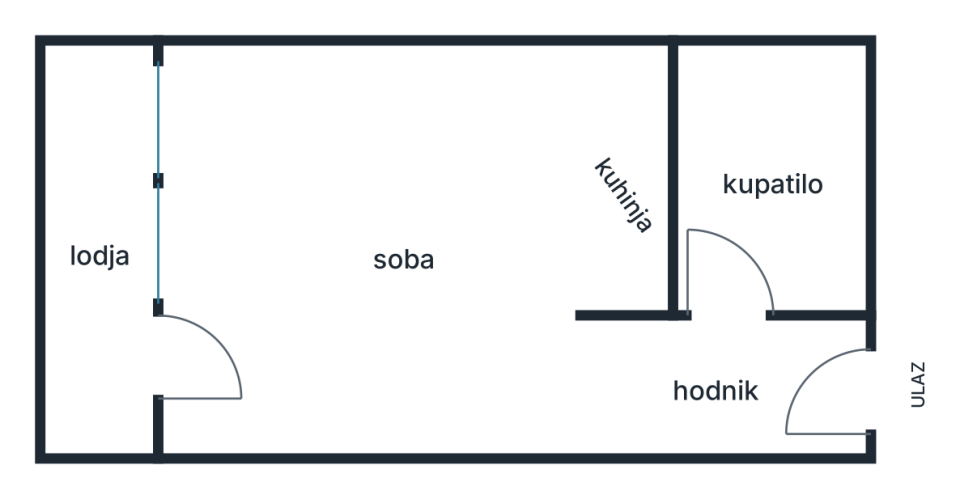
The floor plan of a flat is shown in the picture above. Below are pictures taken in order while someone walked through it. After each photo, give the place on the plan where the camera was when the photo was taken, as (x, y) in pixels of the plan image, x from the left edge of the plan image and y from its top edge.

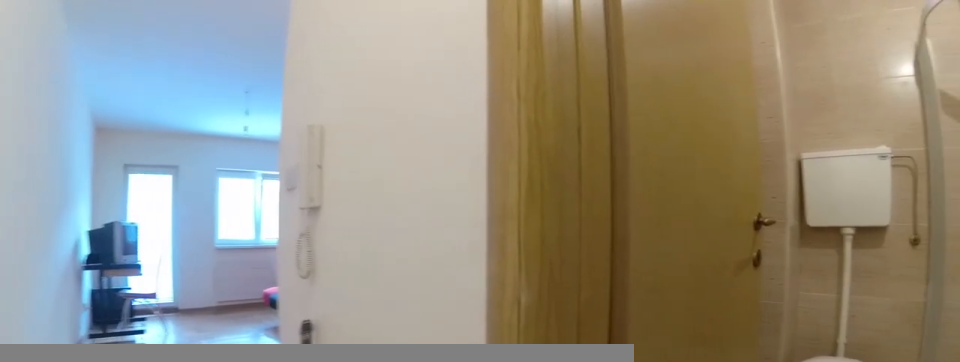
(771, 371)
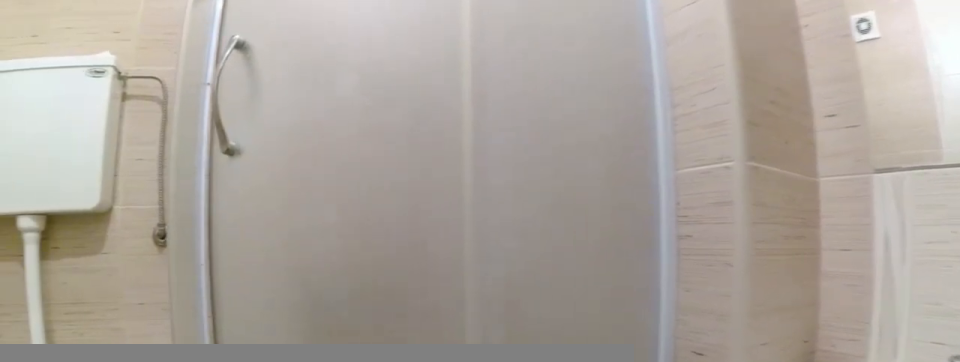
(793, 193)
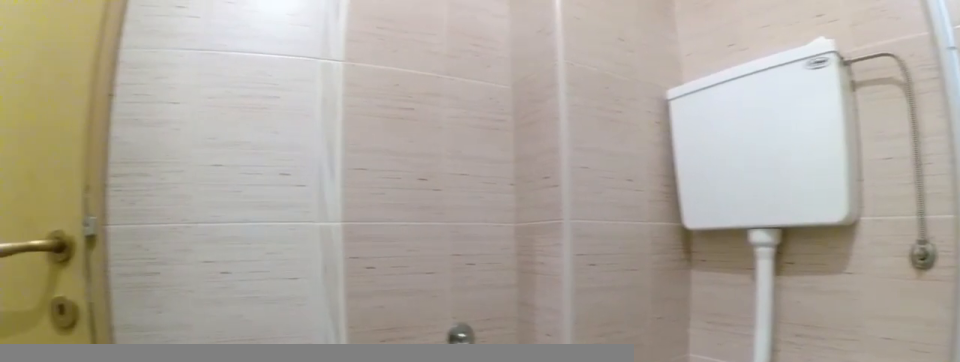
(821, 175)
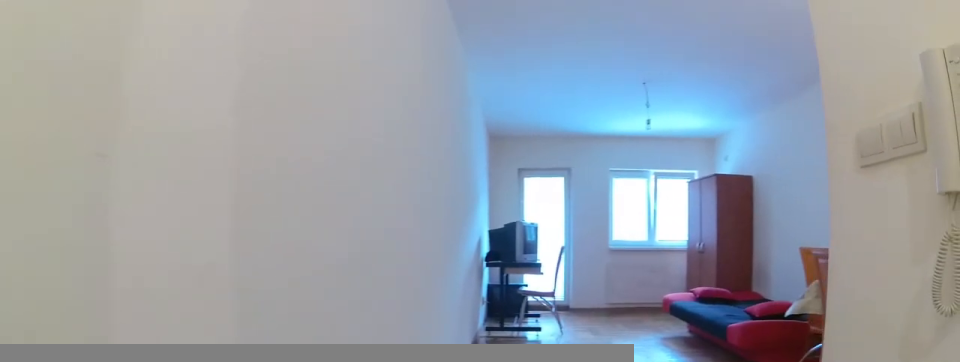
(689, 373)
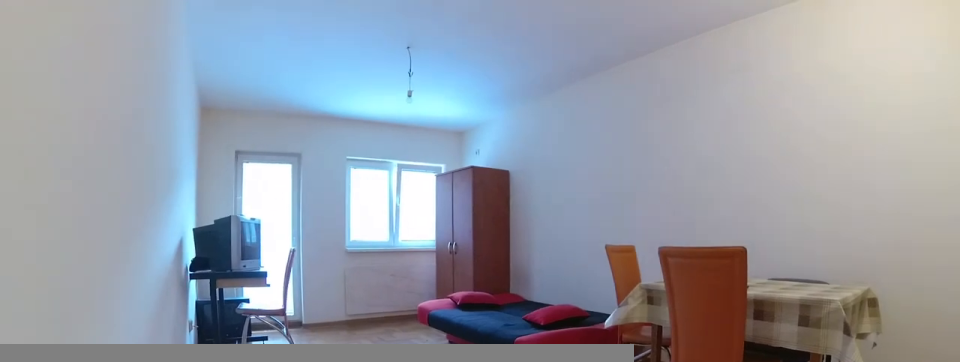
(599, 371)
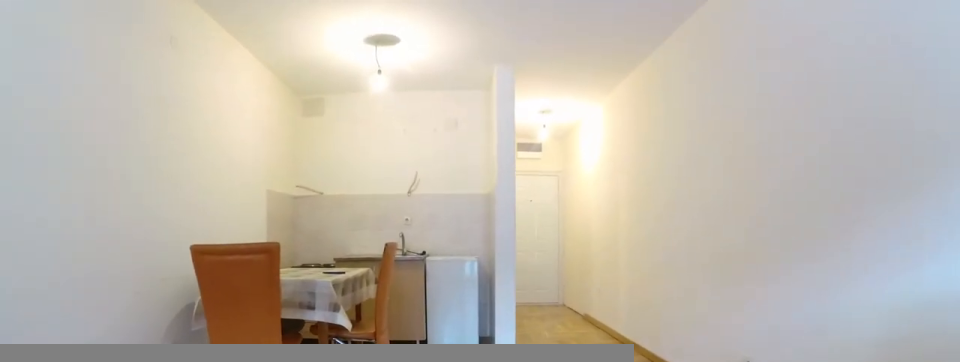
(256, 307)
